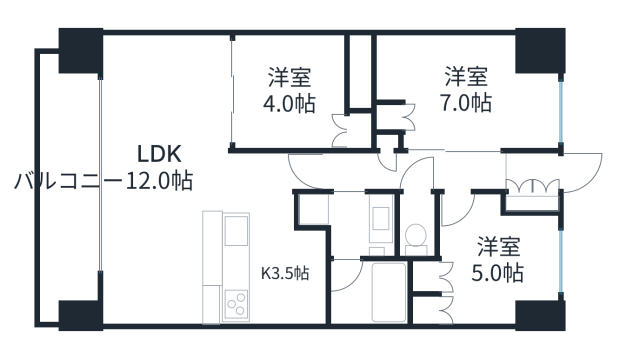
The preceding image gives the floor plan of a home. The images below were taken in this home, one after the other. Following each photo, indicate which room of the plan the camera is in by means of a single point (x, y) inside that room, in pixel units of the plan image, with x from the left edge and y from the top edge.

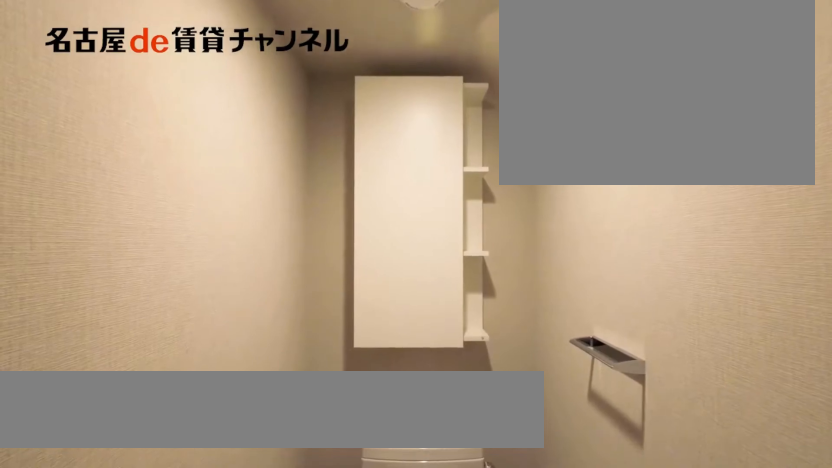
(418, 227)
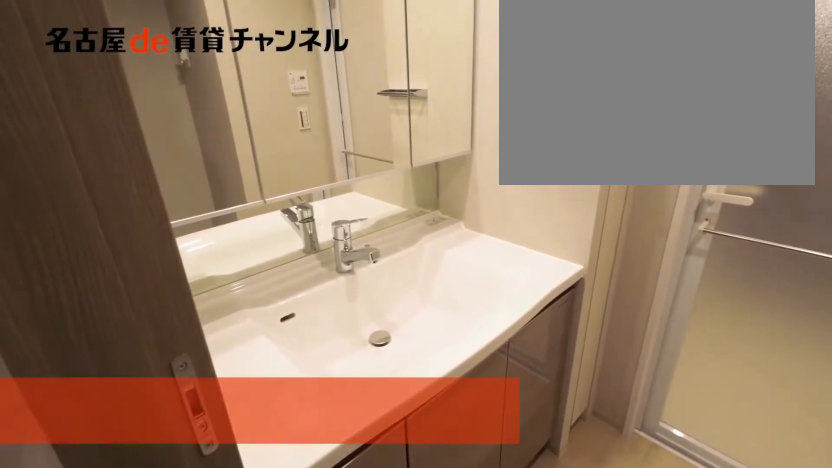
(351, 222)
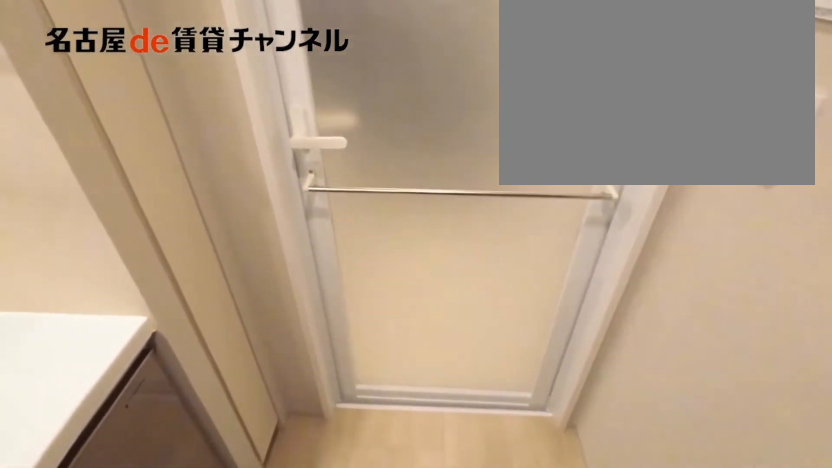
(351, 222)
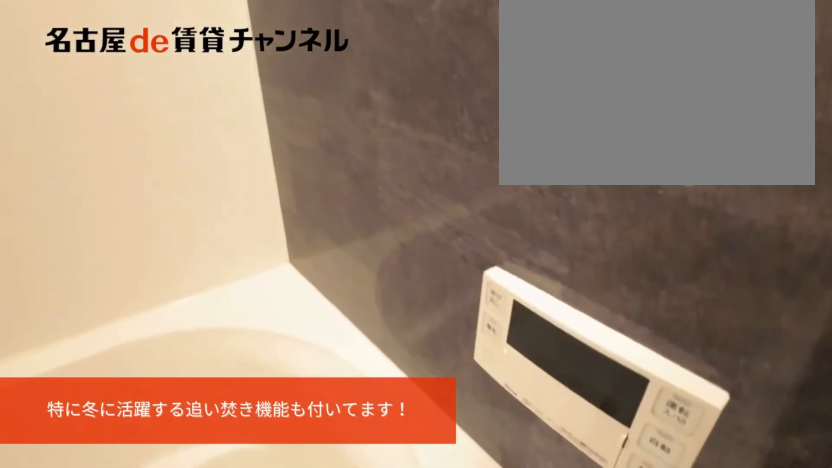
(365, 292)
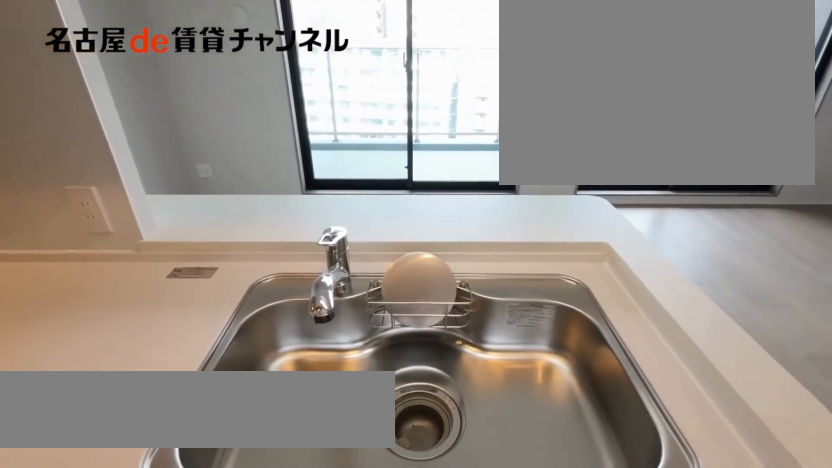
(245, 267)
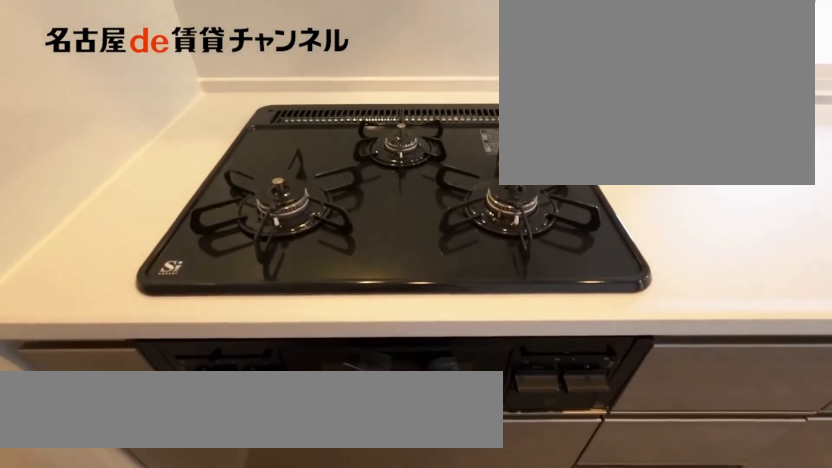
(245, 267)
